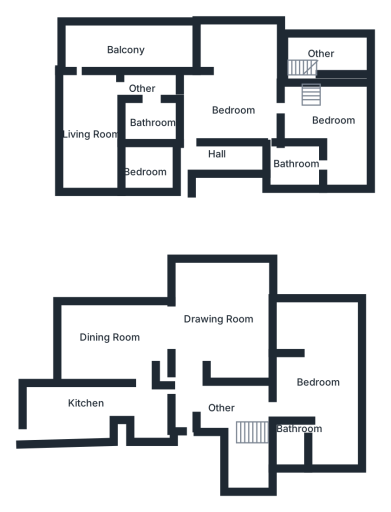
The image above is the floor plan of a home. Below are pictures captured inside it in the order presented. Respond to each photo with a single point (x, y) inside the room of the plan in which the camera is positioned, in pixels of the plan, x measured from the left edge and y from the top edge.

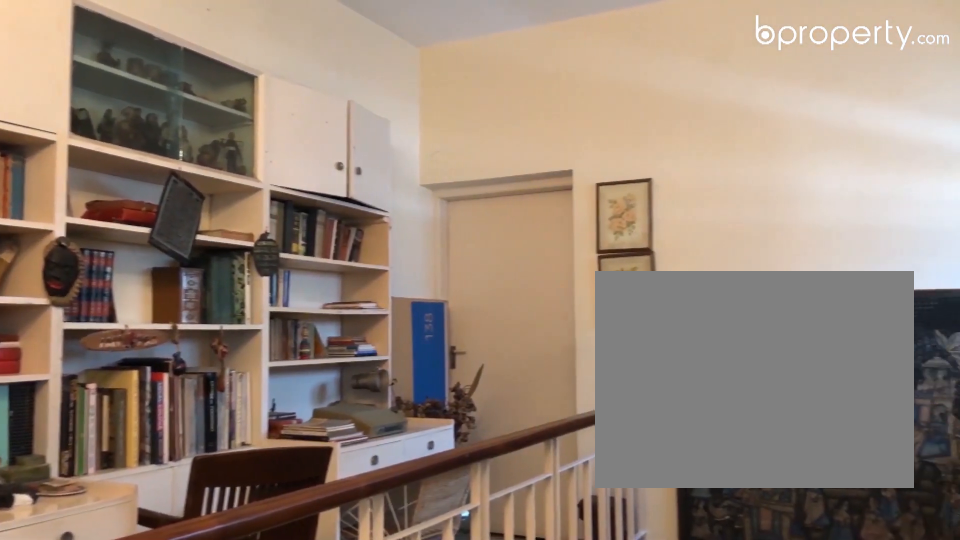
(211, 154)
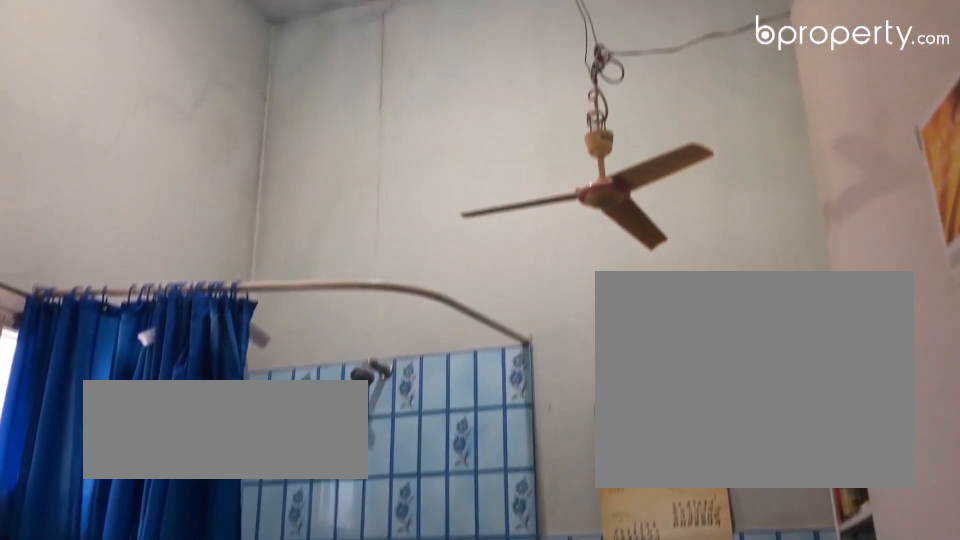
(298, 160)
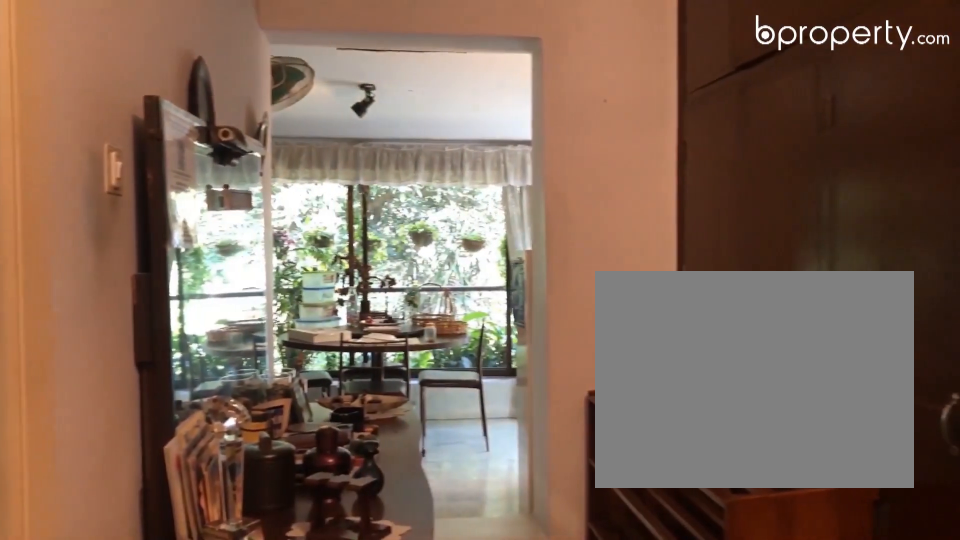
(164, 96)
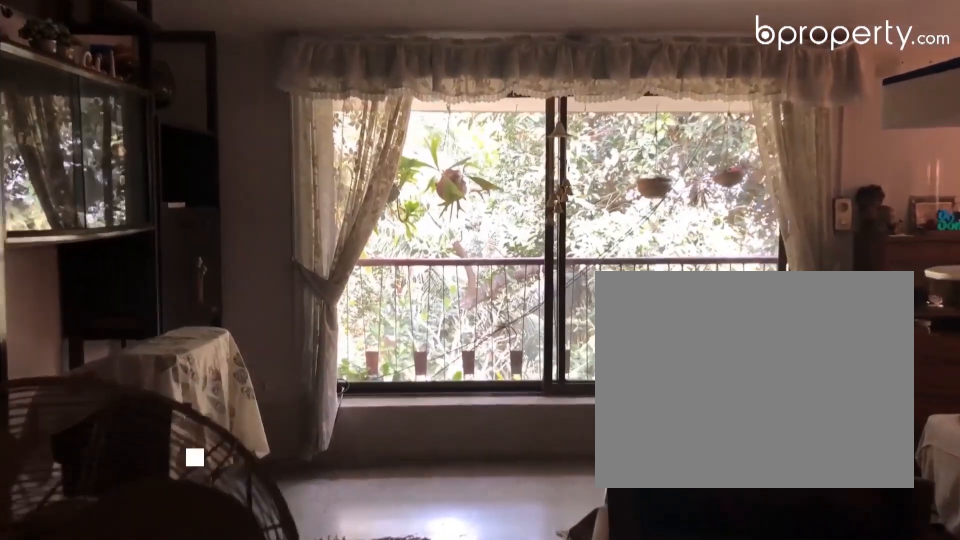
(93, 116)
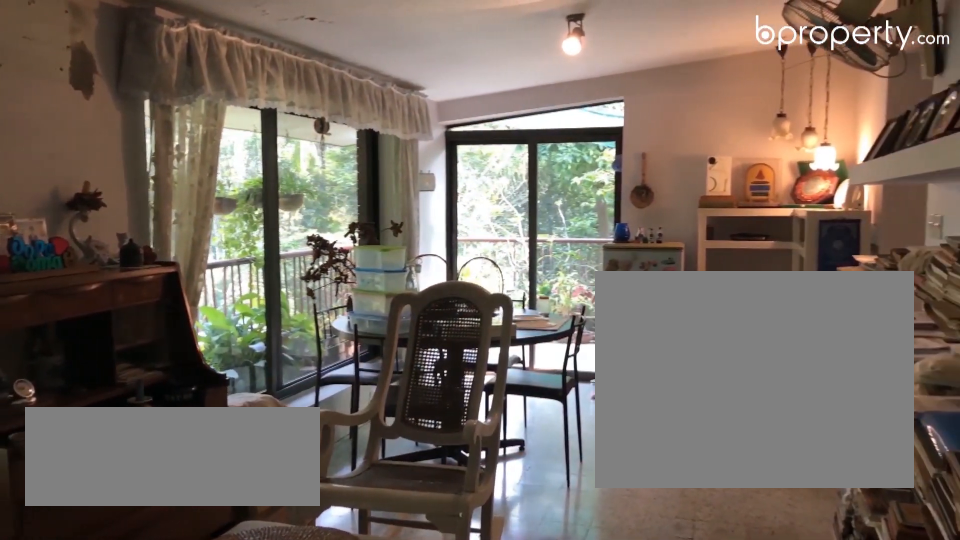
(93, 116)
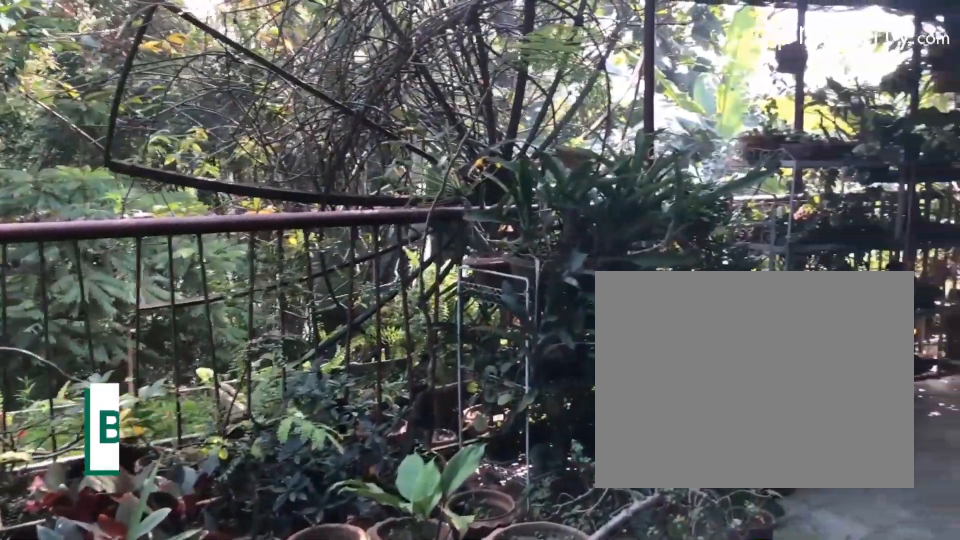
(124, 48)
